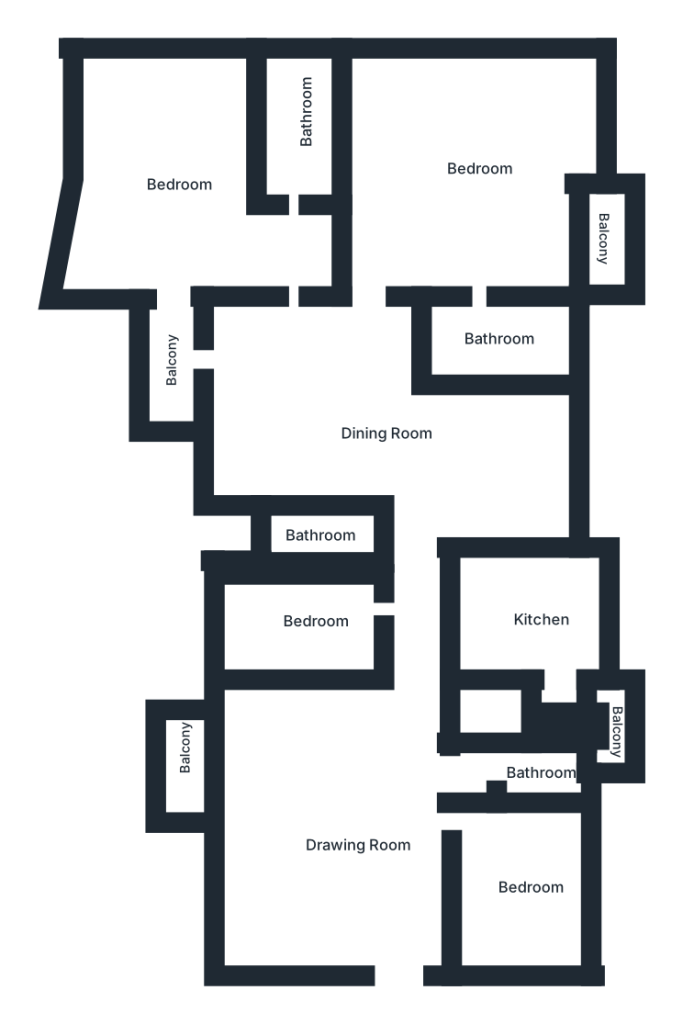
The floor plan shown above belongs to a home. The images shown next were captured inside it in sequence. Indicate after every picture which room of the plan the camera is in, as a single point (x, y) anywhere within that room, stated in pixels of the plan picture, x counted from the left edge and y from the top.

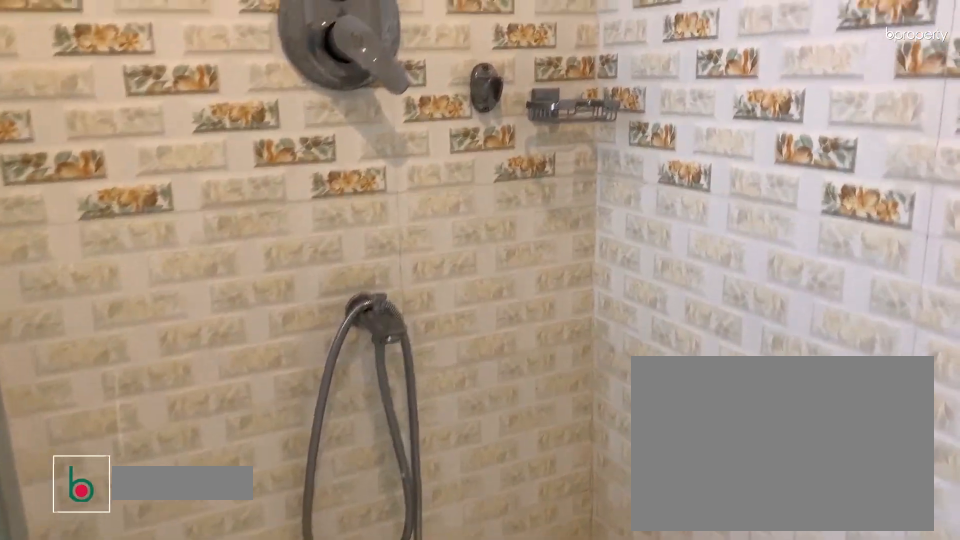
(500, 338)
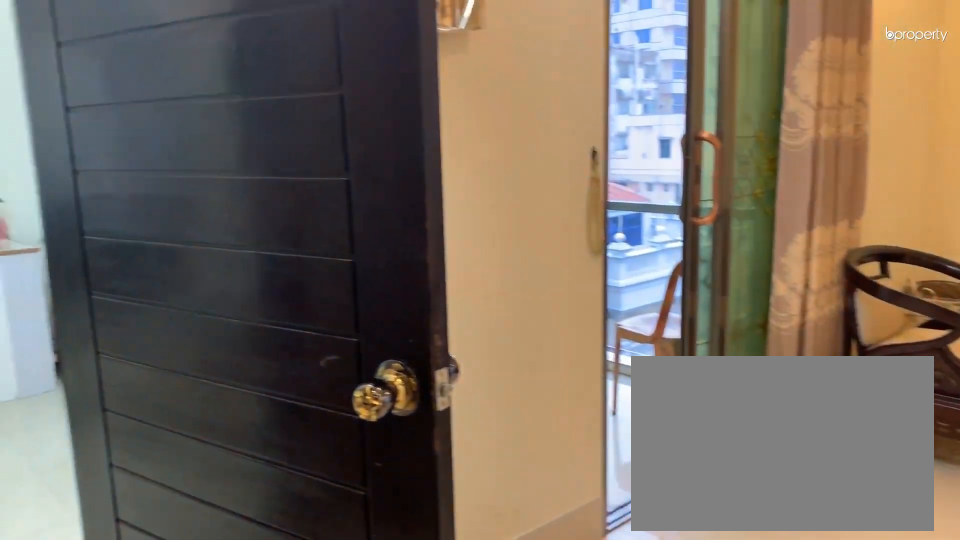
(187, 174)
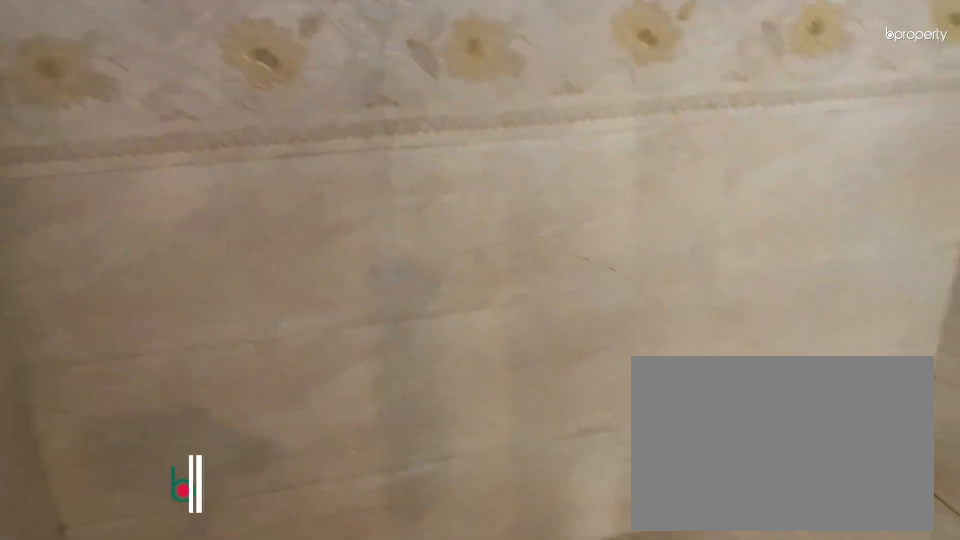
(300, 129)
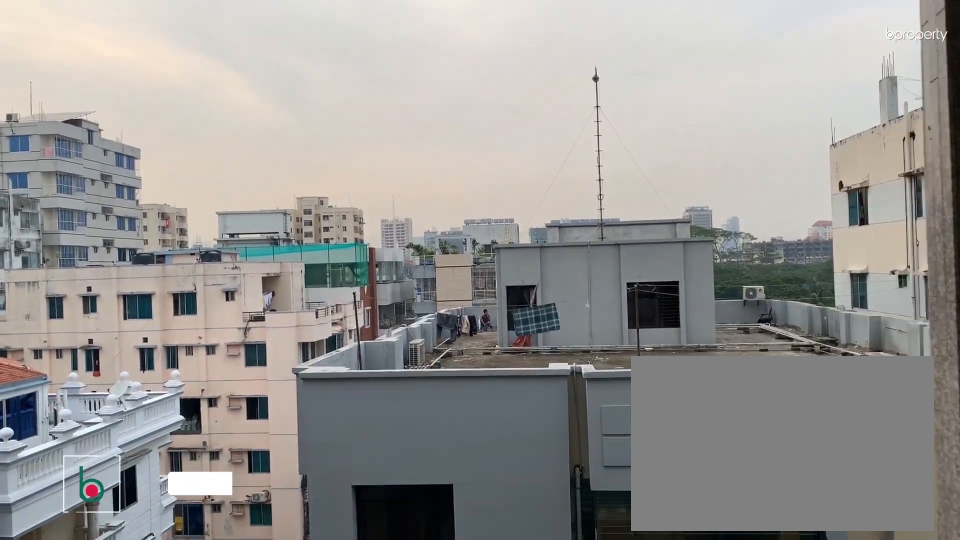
(172, 353)
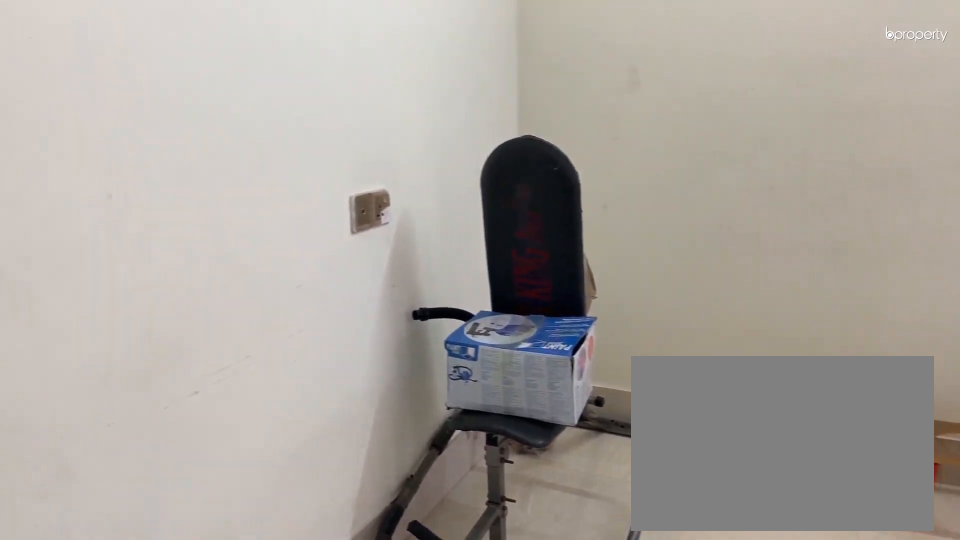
(323, 628)
